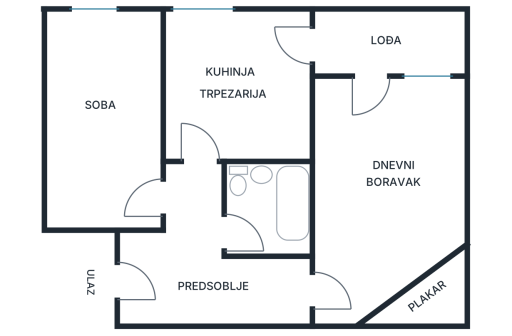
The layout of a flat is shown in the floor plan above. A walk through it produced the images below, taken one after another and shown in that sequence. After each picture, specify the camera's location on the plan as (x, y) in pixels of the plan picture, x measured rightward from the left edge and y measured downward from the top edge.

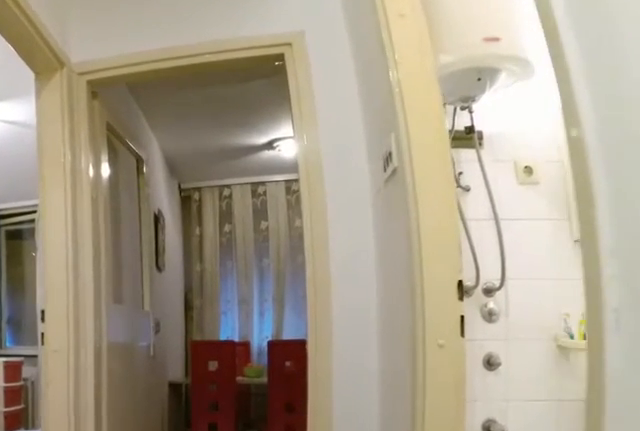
(194, 264)
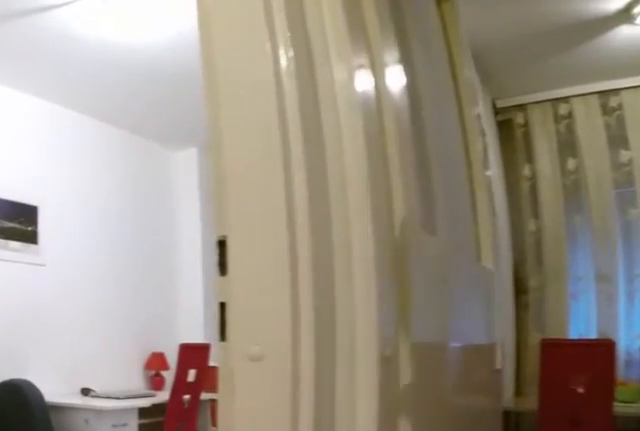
(185, 208)
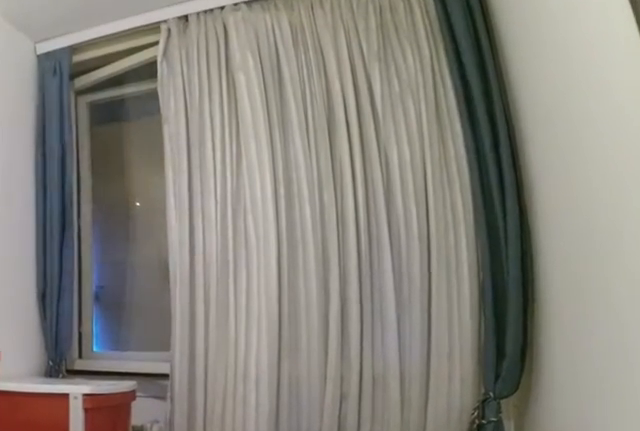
(119, 163)
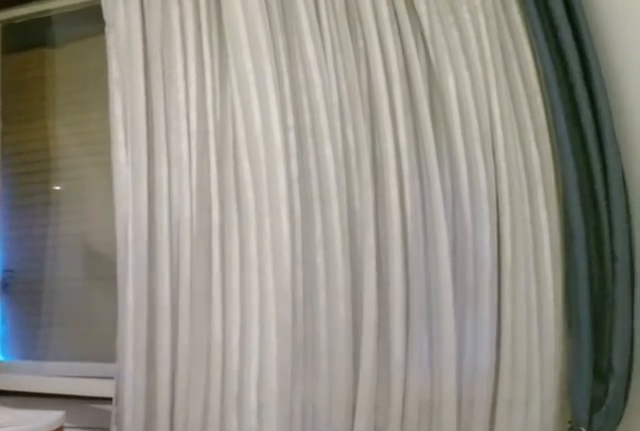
(110, 117)
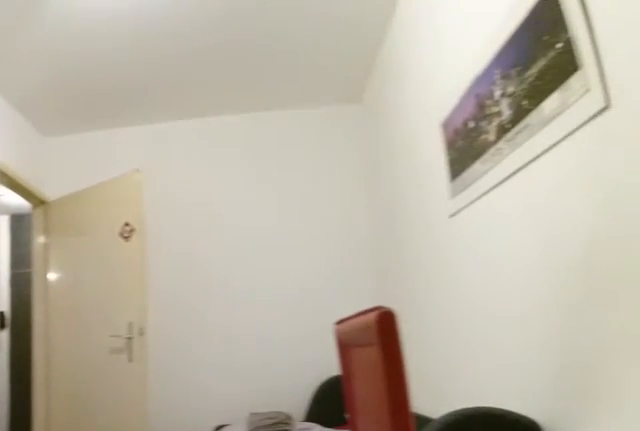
(86, 37)
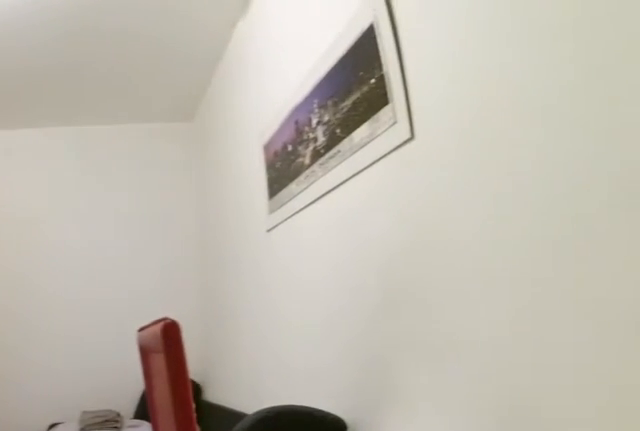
(90, 34)
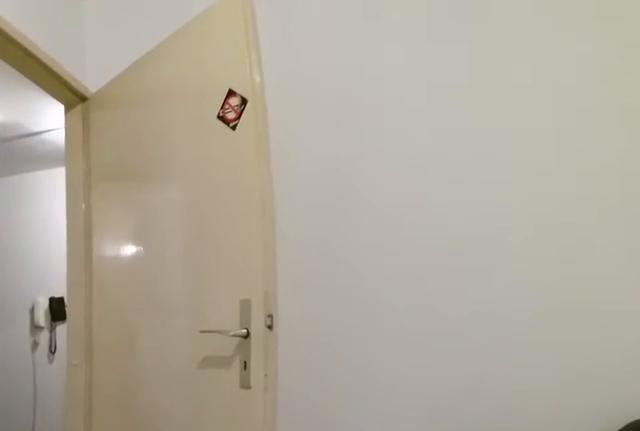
(122, 127)
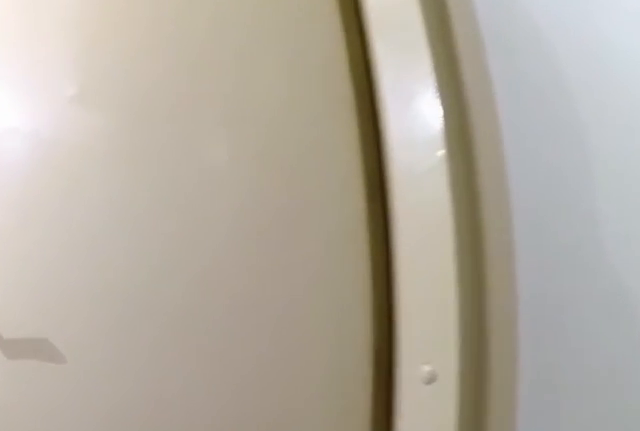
(185, 219)
